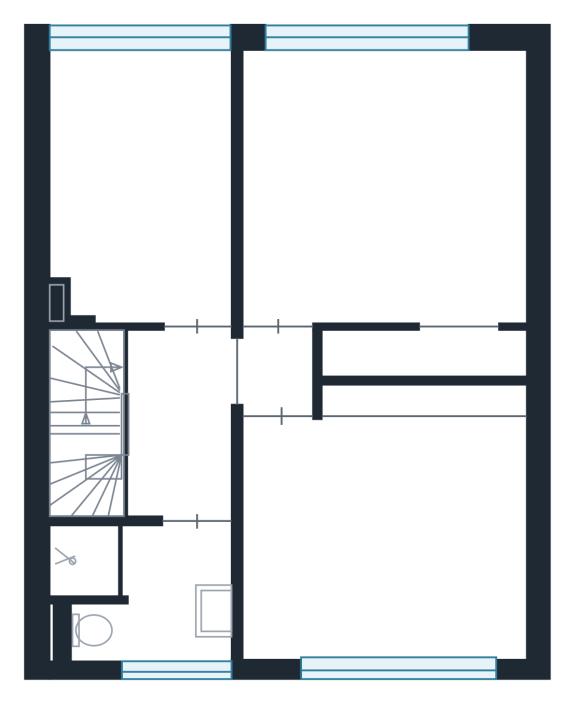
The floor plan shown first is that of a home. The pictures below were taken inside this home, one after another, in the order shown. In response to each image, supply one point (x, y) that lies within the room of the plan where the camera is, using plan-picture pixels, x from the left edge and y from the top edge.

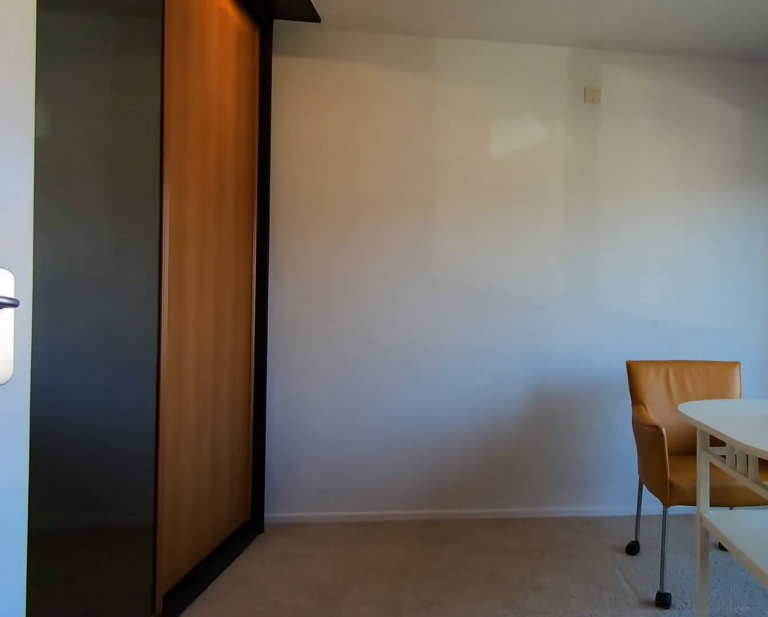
(383, 537)
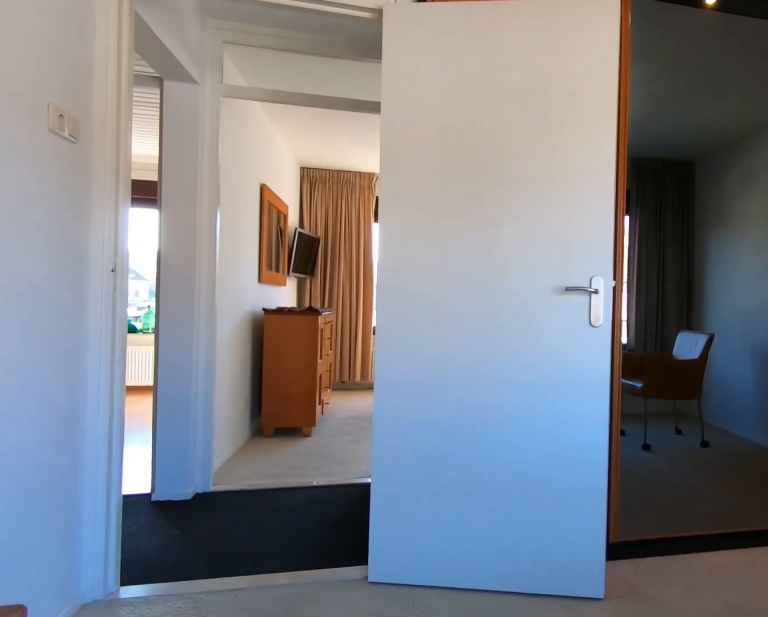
(383, 537)
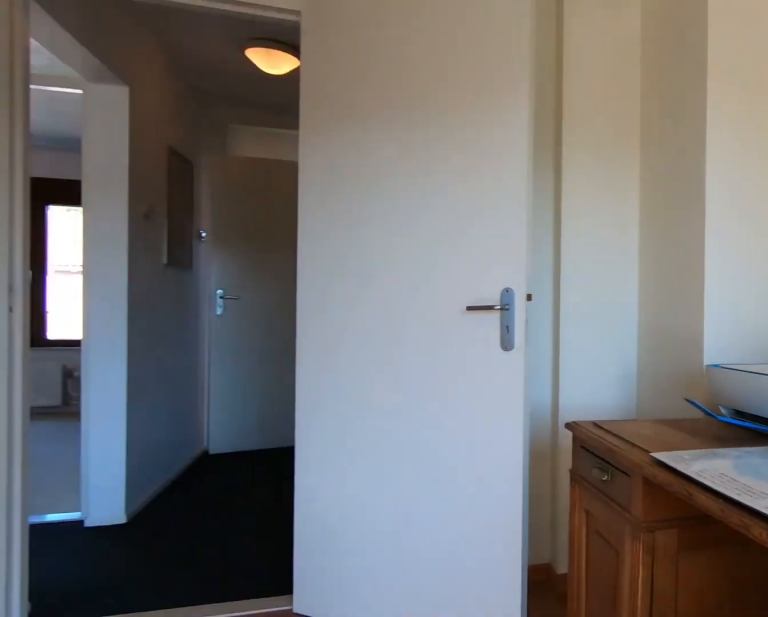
(143, 182)
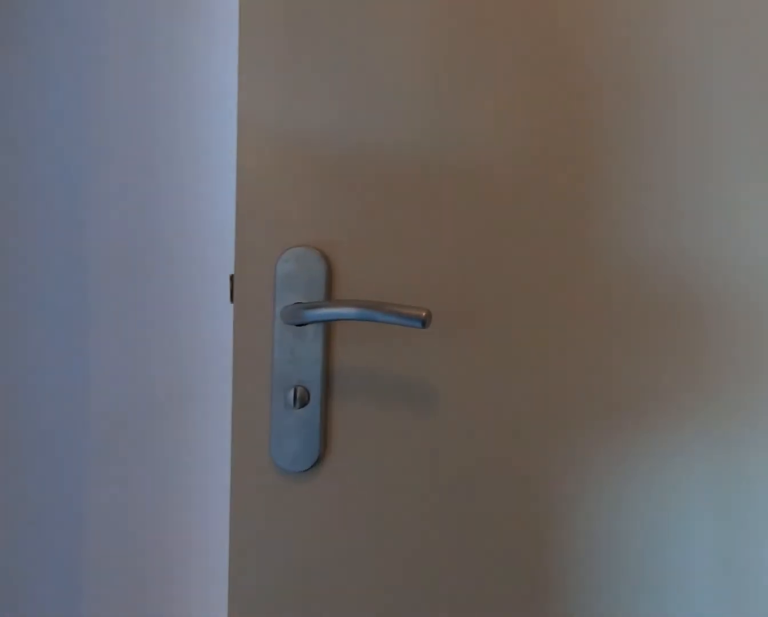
(203, 410)
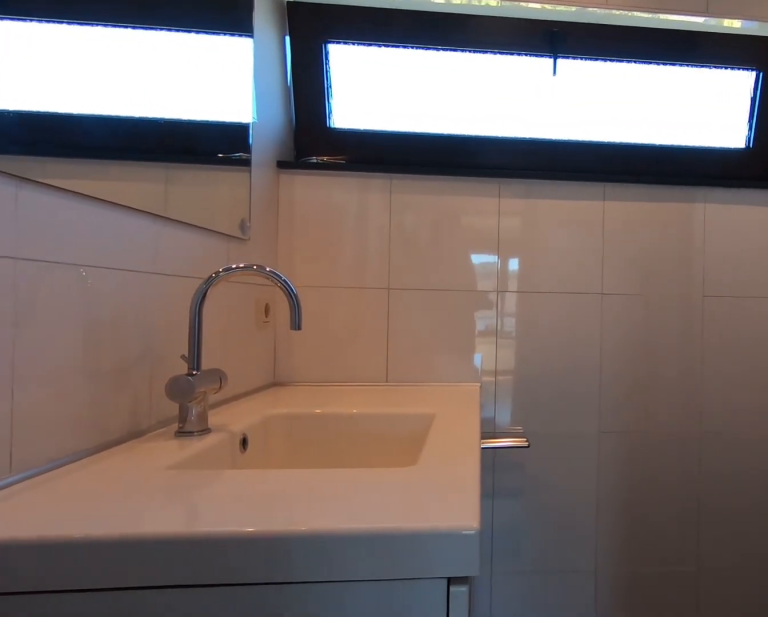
(144, 587)
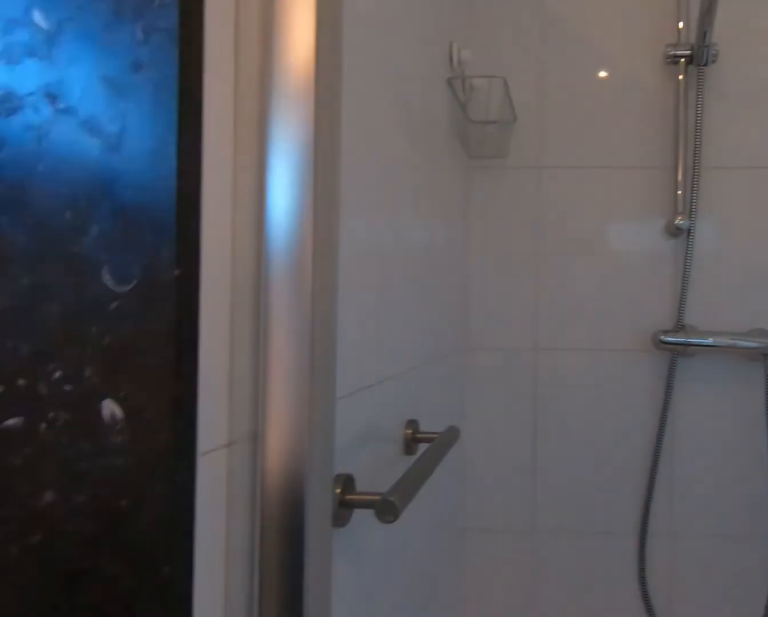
(144, 587)
